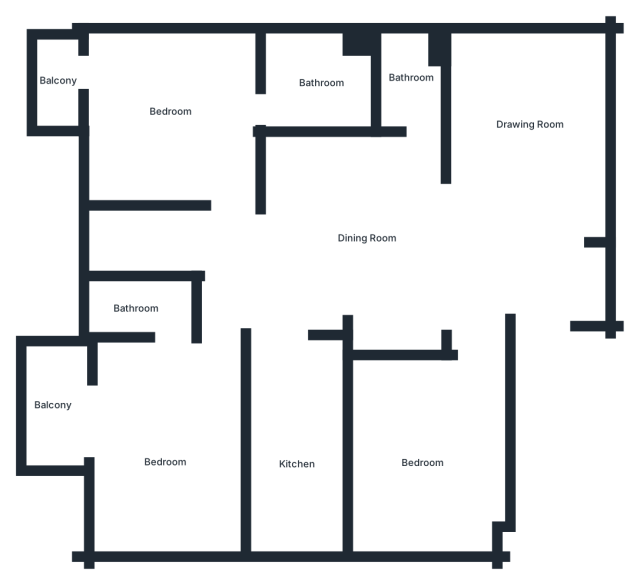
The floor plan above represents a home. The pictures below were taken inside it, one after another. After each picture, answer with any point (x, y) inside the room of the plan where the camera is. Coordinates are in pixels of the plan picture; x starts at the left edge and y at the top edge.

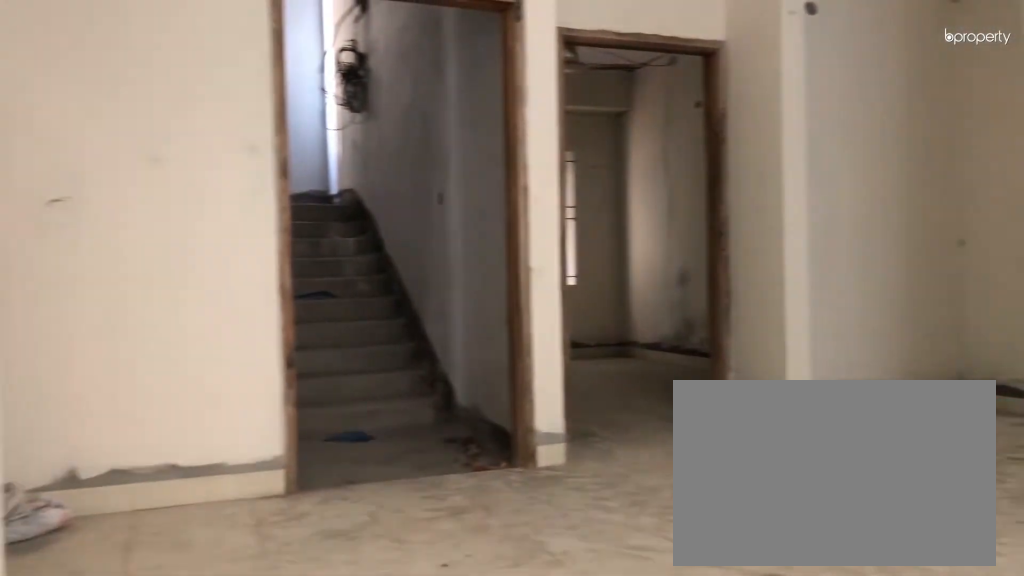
(525, 221)
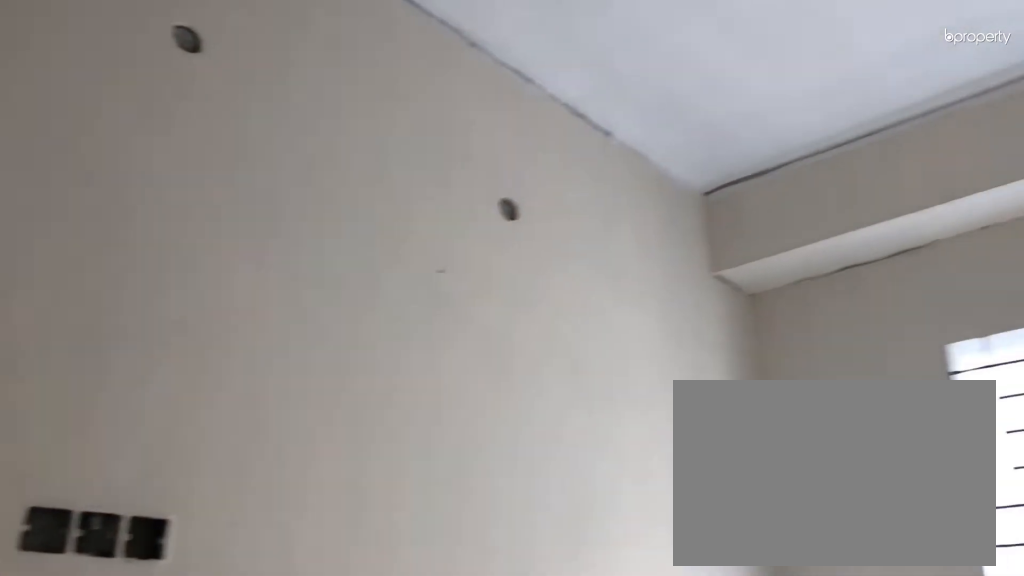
(523, 135)
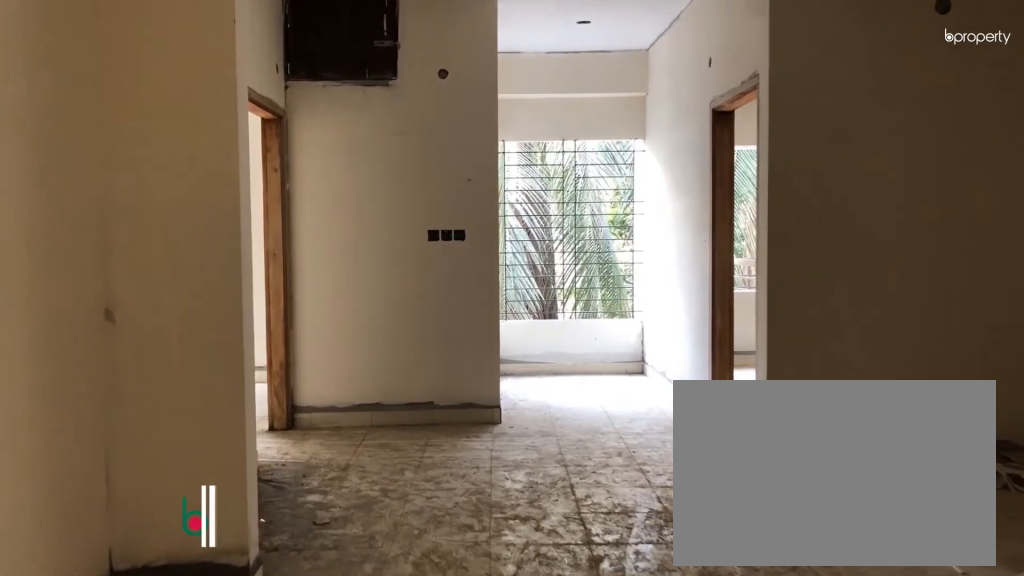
(348, 232)
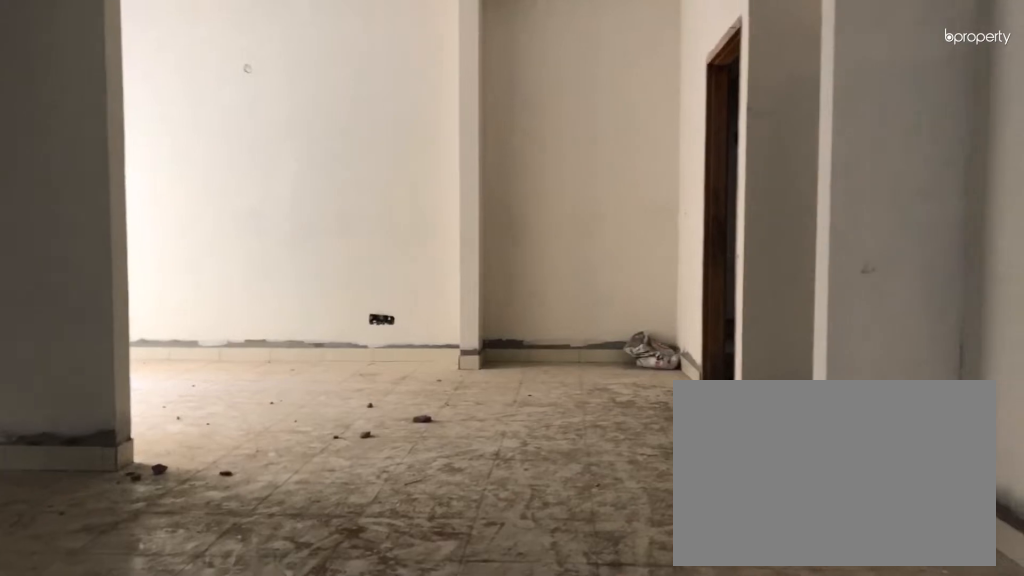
(348, 232)
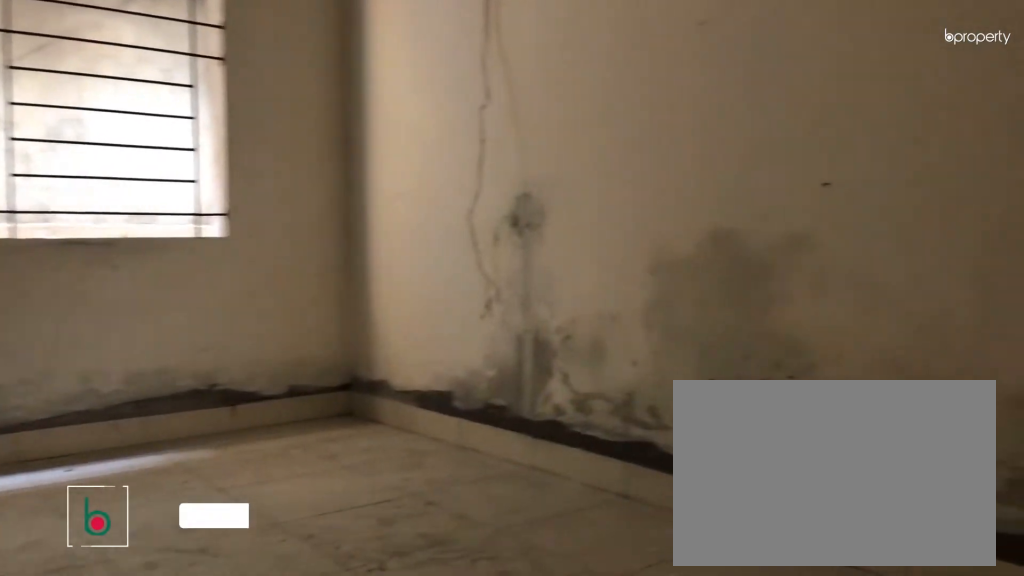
(428, 459)
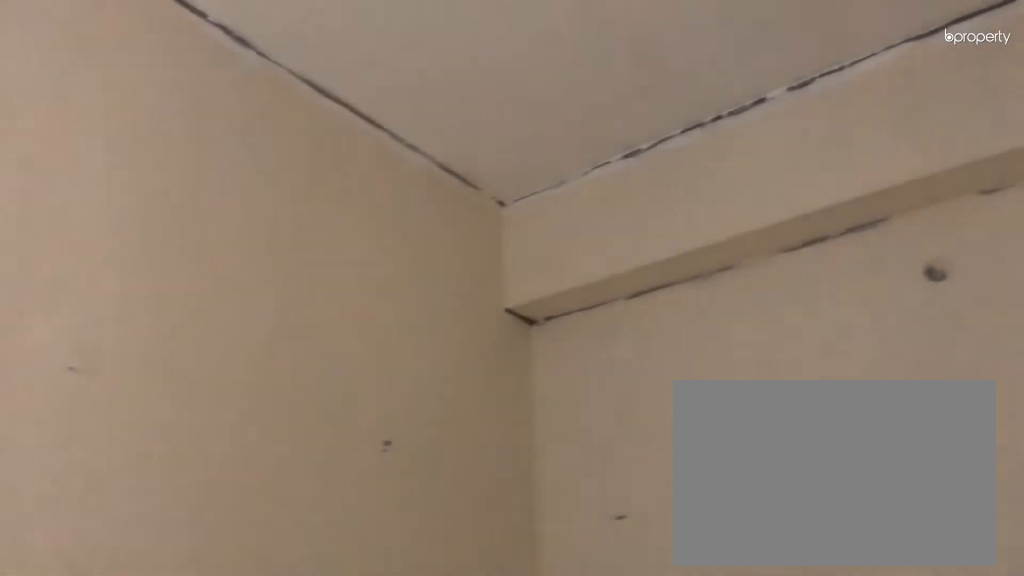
(428, 459)
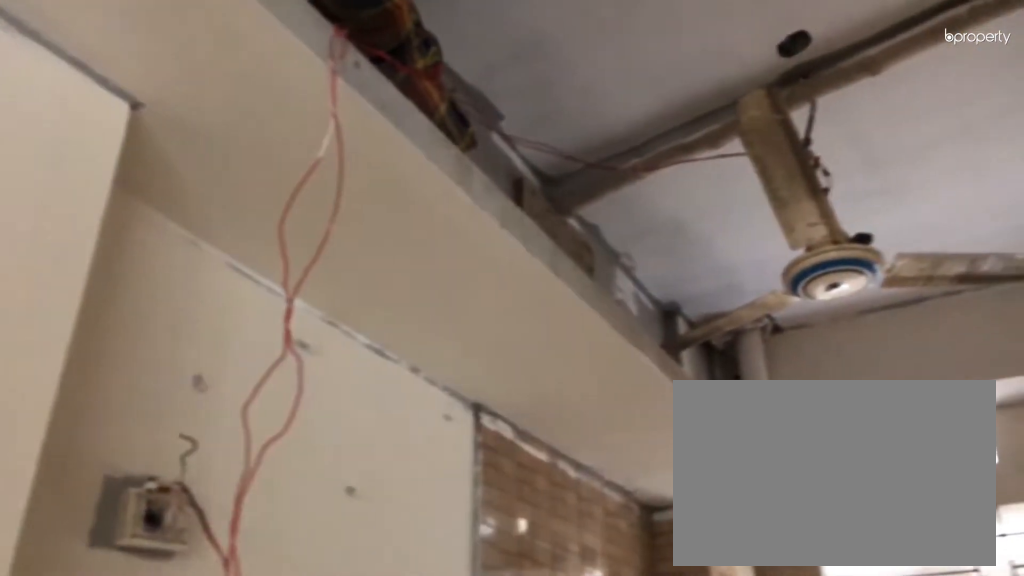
(304, 461)
